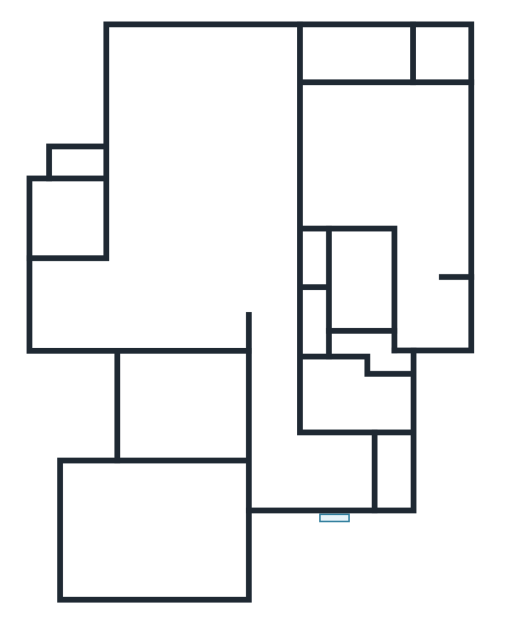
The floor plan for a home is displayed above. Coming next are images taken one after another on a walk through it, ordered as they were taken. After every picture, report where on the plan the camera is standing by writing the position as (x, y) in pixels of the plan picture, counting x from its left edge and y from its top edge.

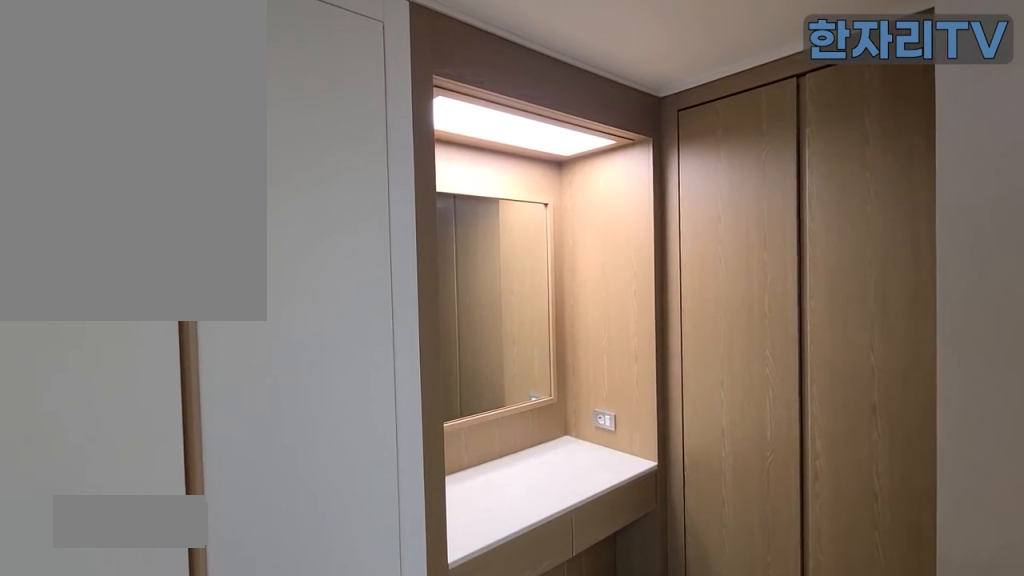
(431, 306)
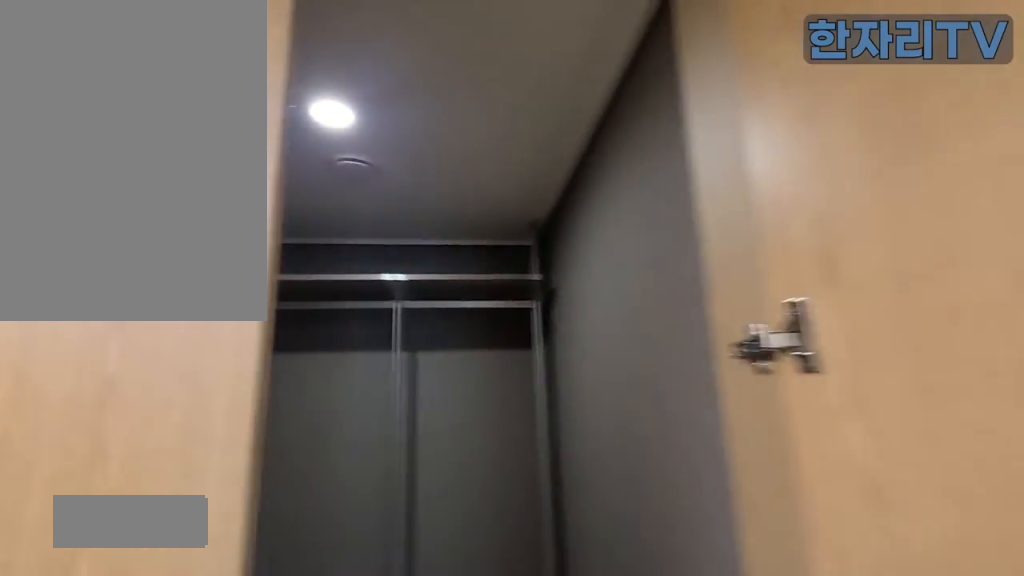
(433, 305)
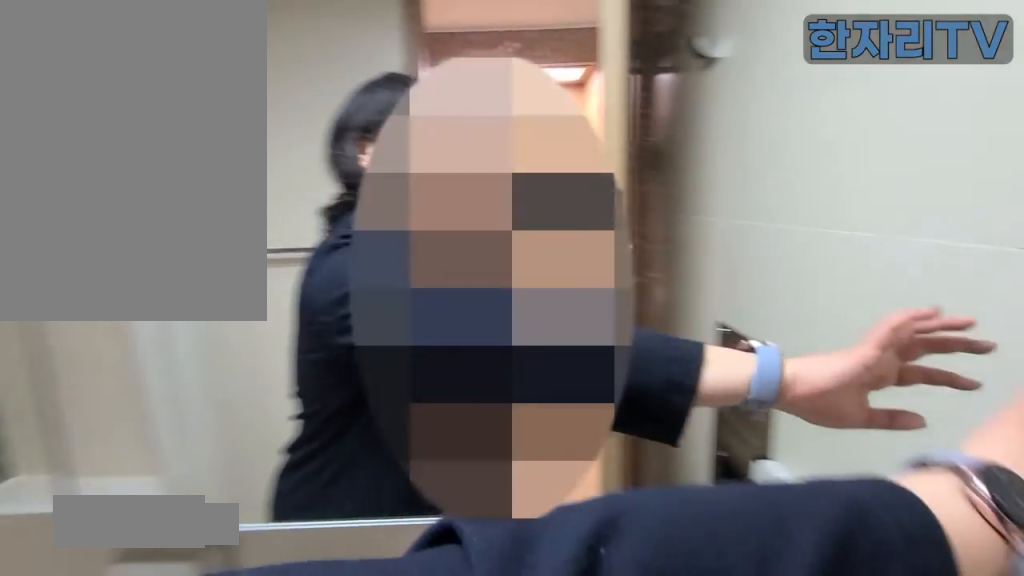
(363, 272)
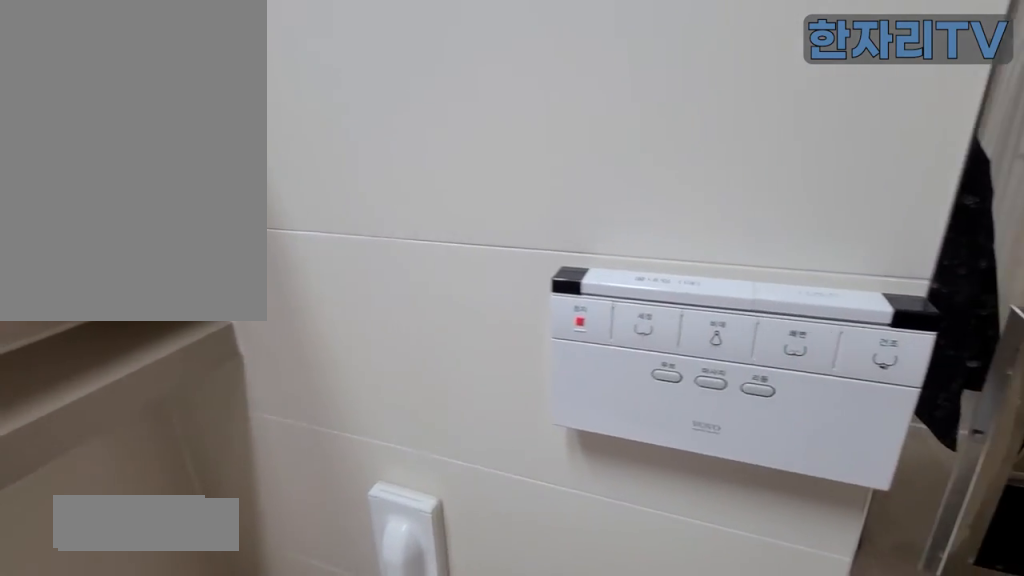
(362, 272)
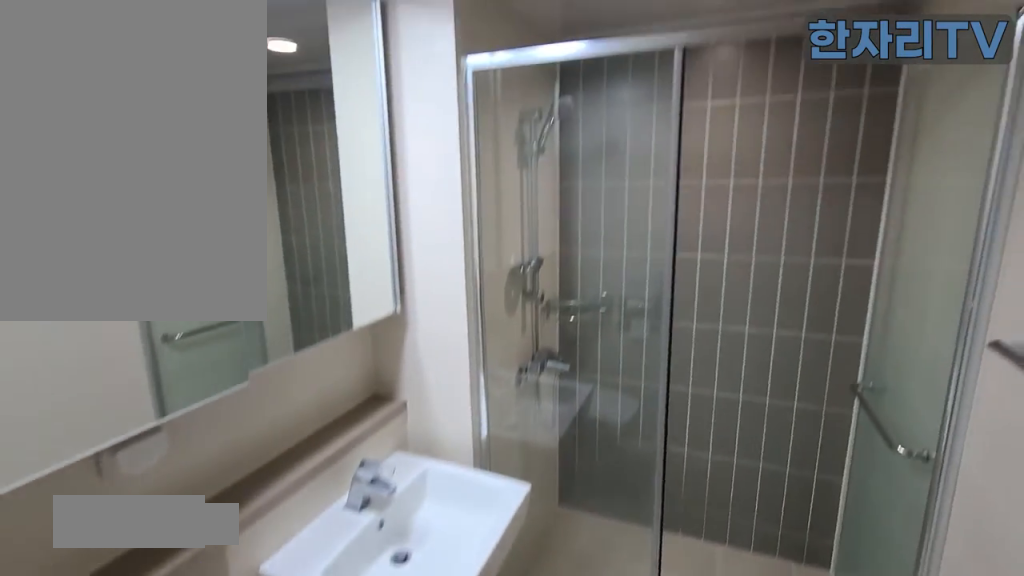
(348, 400)
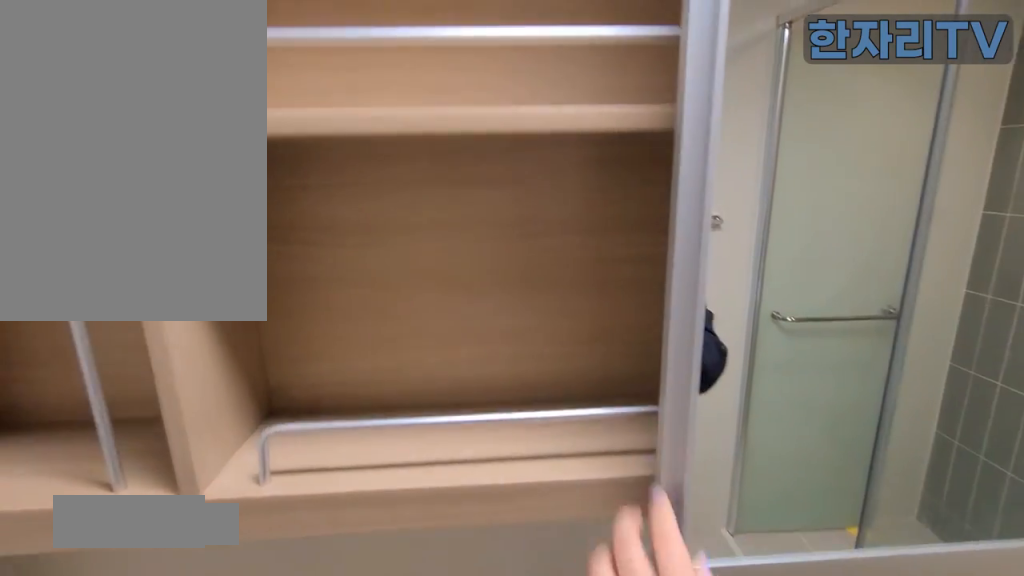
(348, 400)
